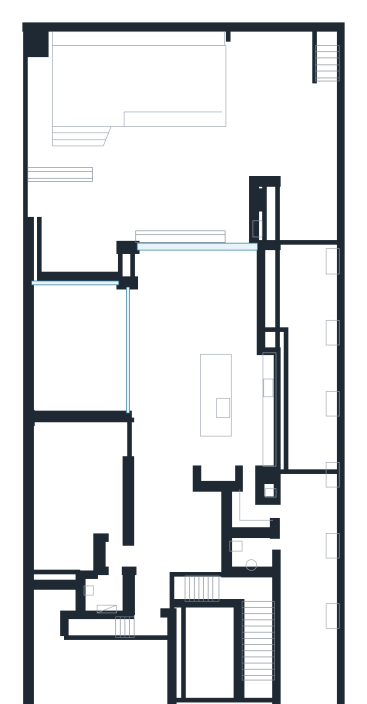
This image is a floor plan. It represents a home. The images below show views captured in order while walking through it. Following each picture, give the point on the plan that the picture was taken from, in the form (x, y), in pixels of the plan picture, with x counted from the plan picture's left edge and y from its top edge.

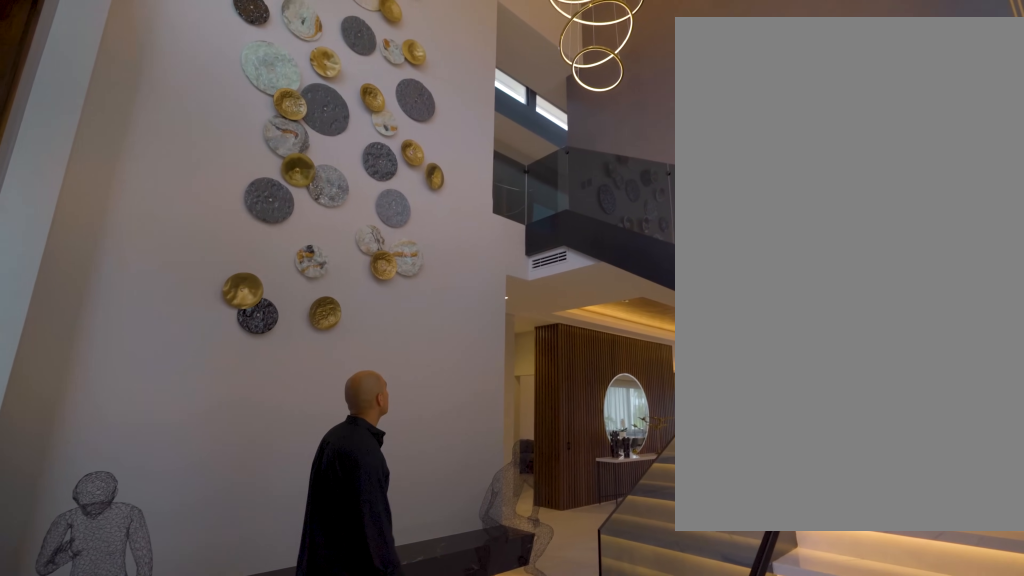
(223, 678)
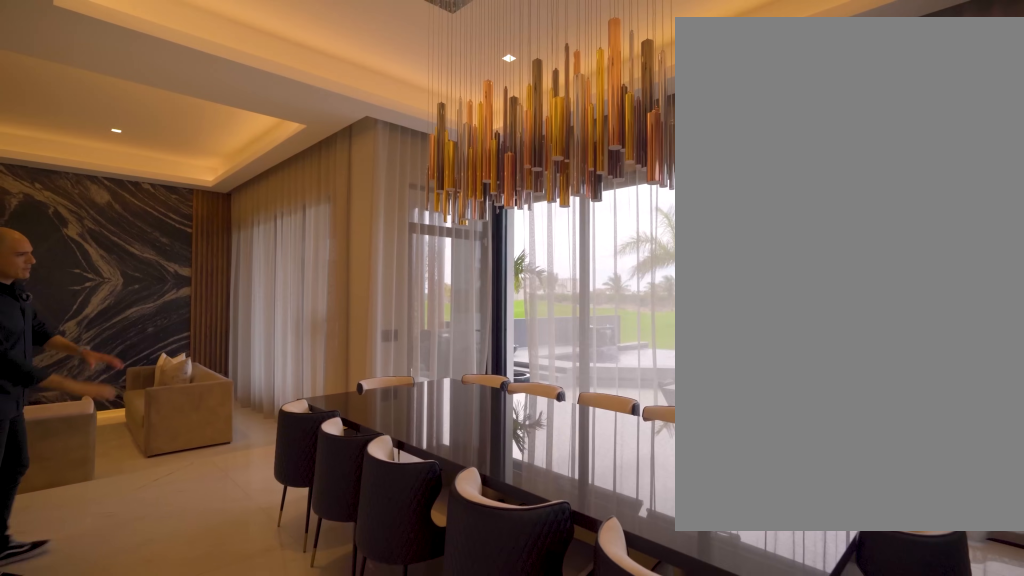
(207, 335)
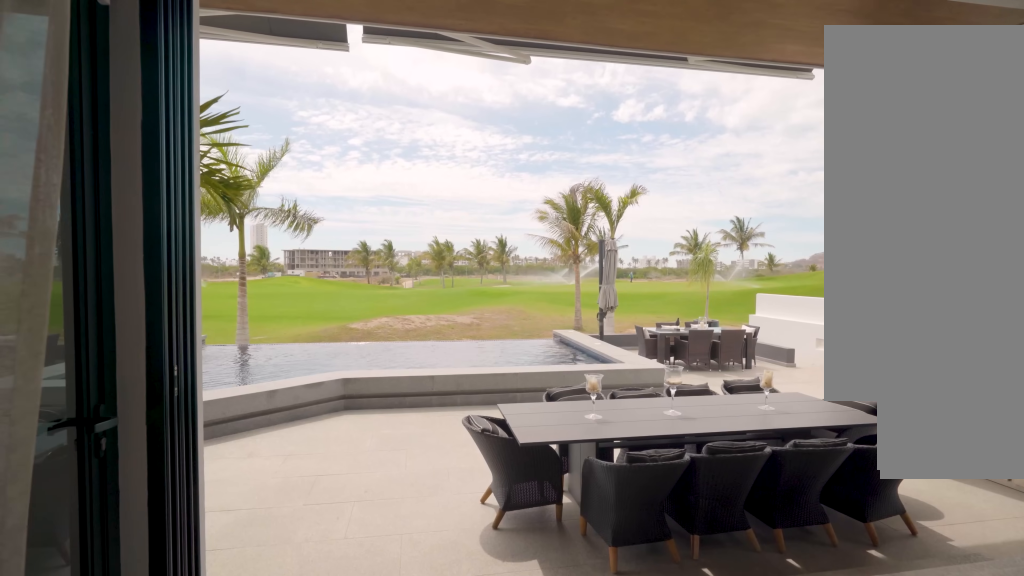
(161, 241)
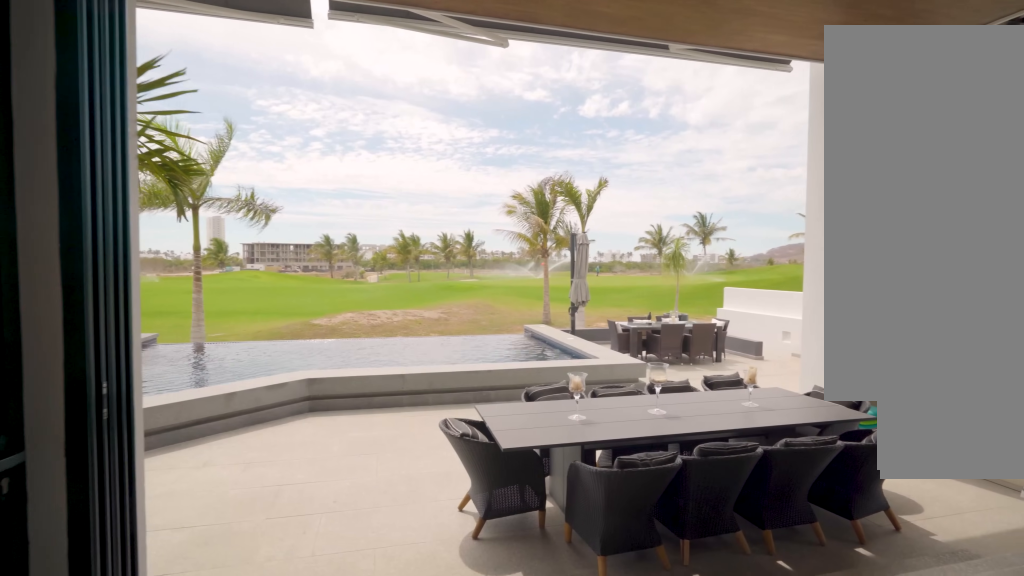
(161, 241)
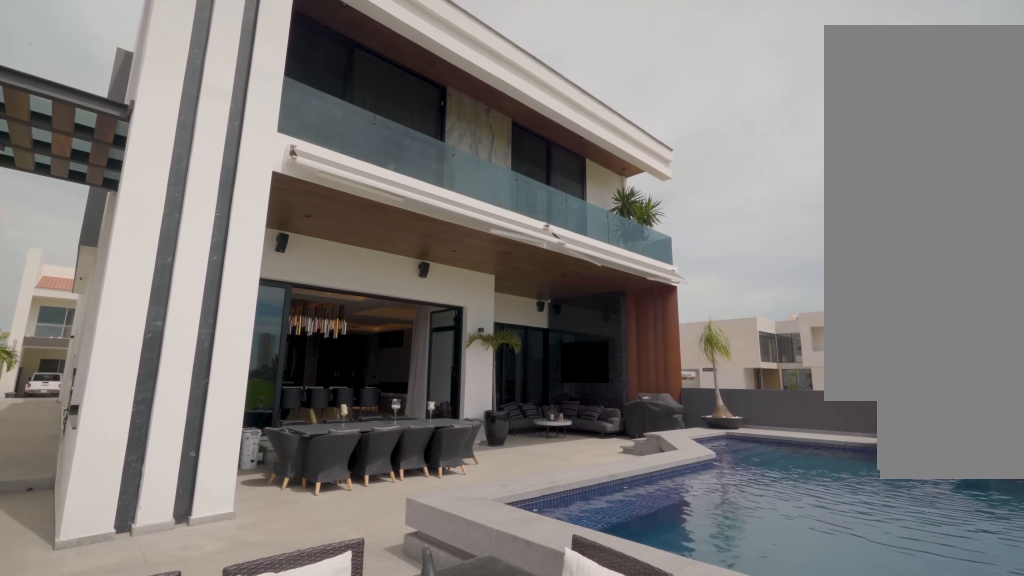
(290, 92)
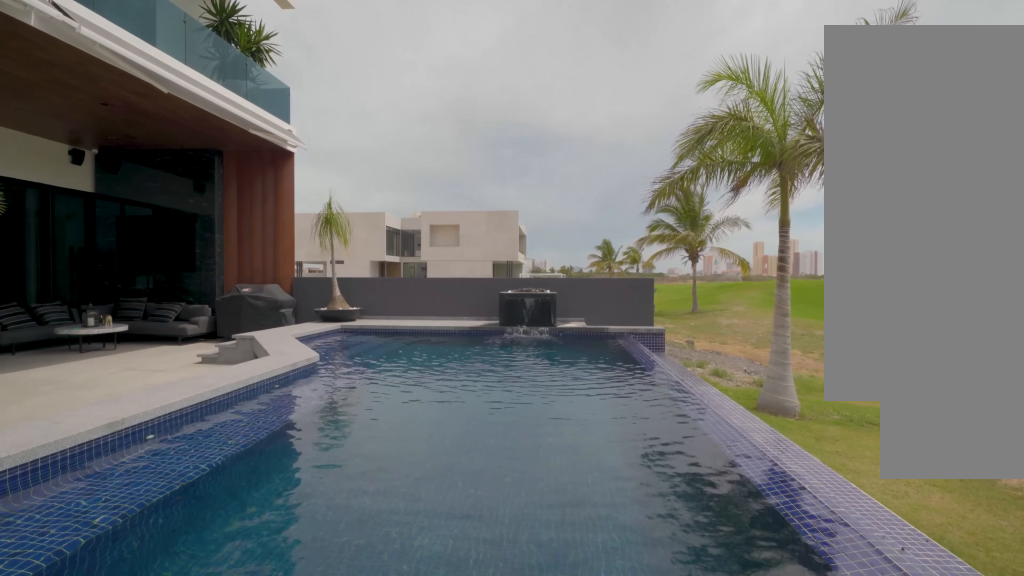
(253, 89)
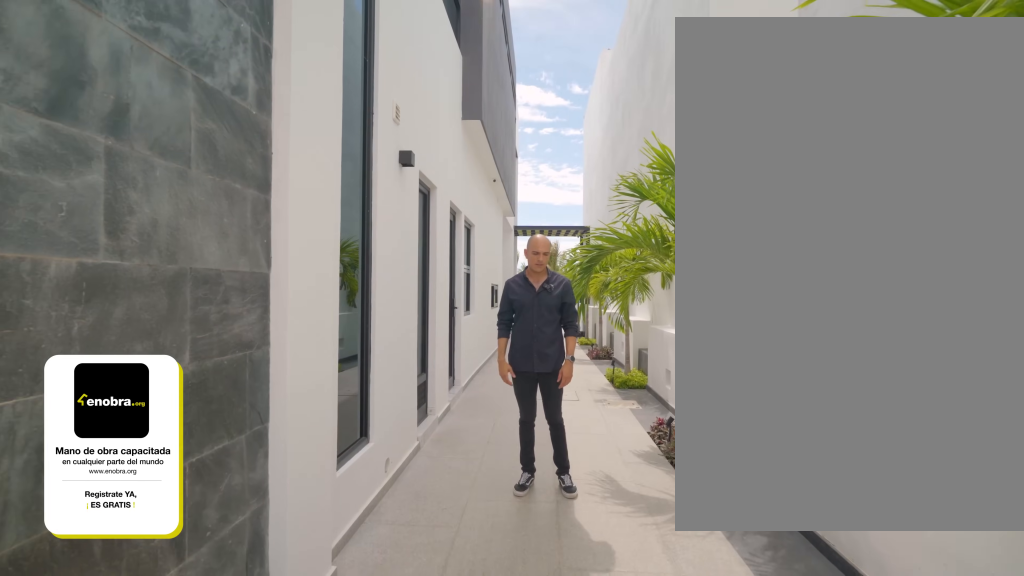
(317, 673)
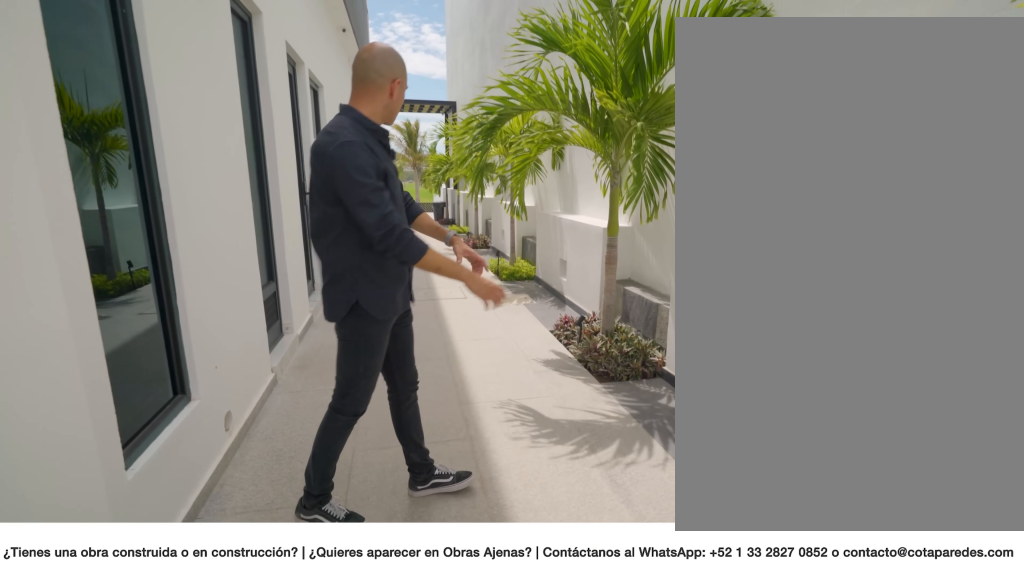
(303, 644)
